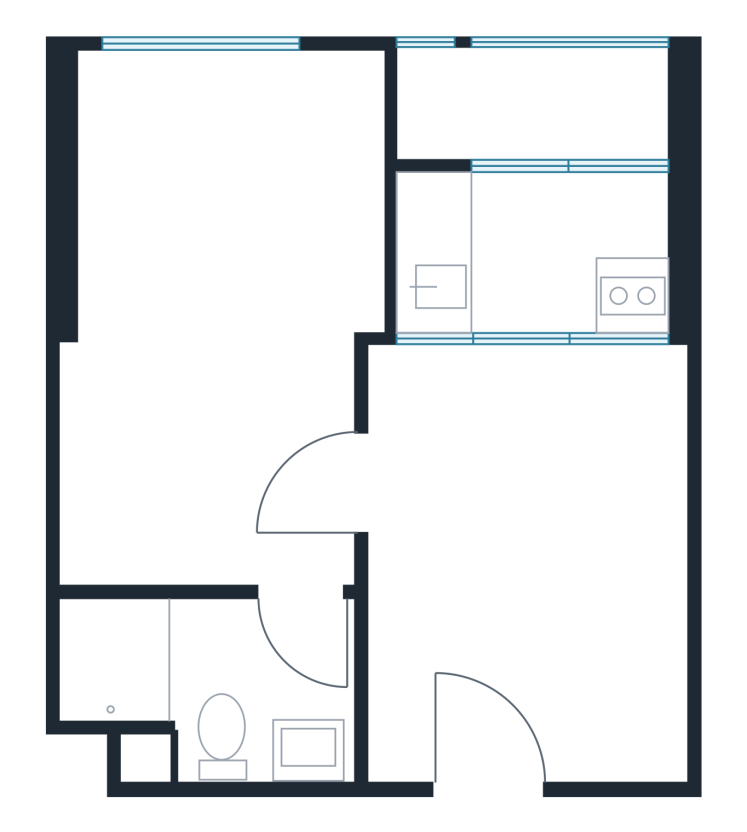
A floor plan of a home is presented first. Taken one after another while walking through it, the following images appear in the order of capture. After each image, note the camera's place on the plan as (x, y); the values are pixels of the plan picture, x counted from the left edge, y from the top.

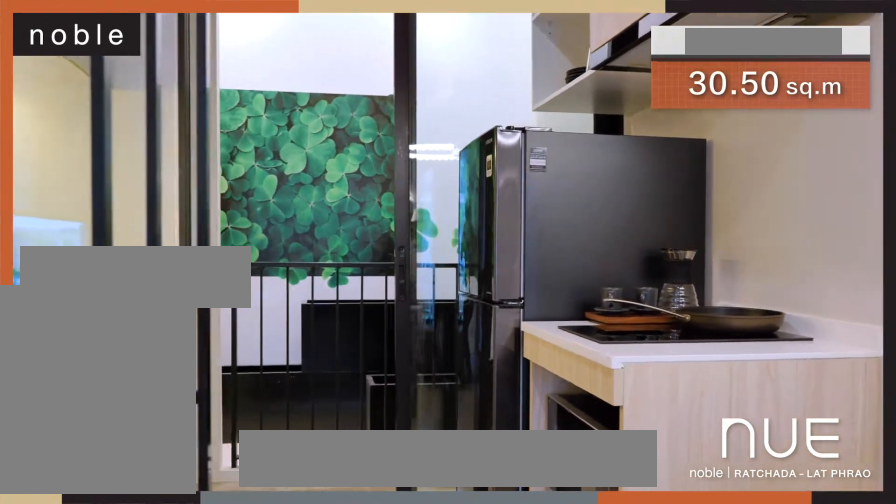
(529, 320)
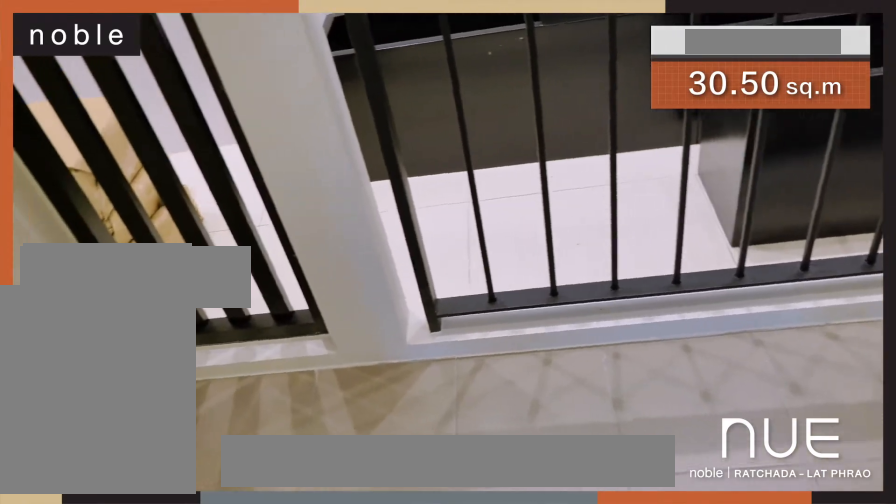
(527, 147)
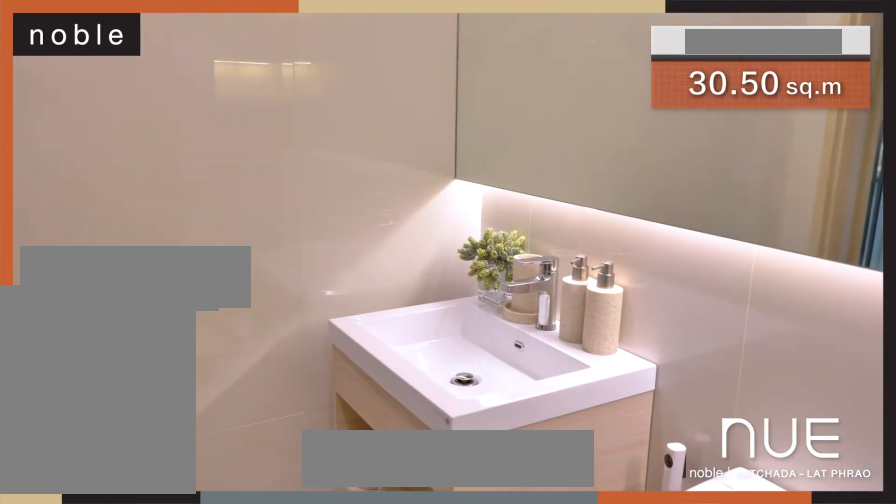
(319, 593)
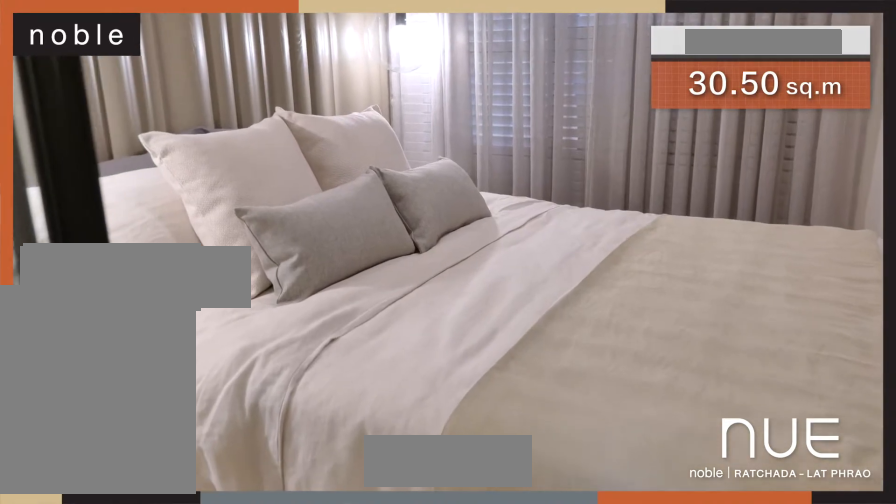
(304, 412)
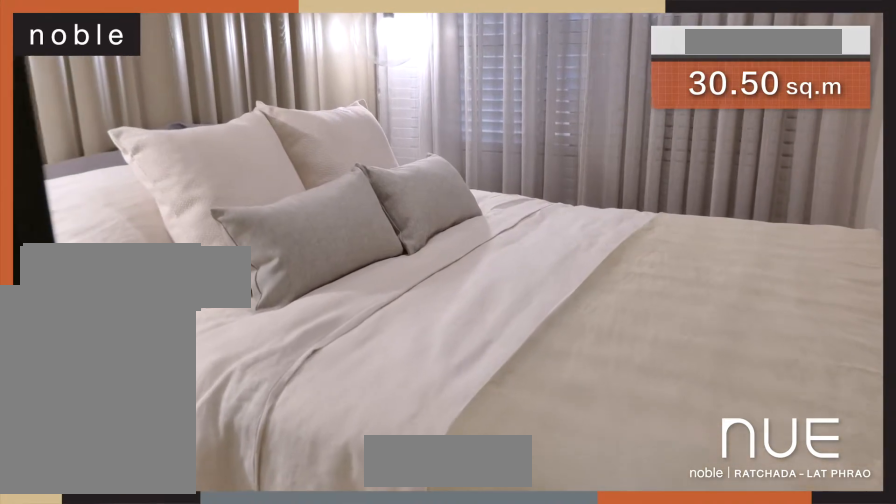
(309, 422)
